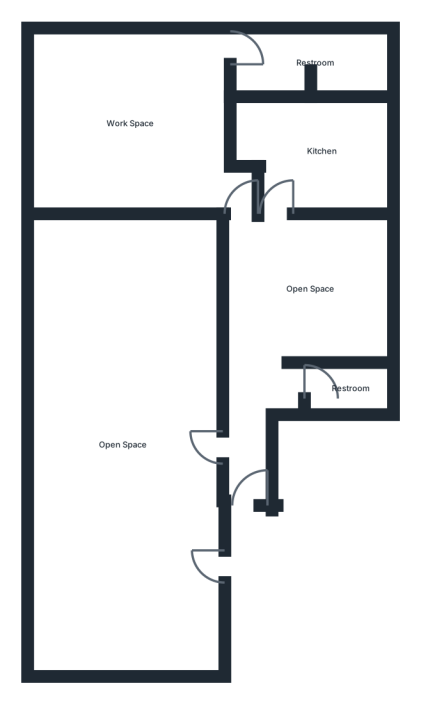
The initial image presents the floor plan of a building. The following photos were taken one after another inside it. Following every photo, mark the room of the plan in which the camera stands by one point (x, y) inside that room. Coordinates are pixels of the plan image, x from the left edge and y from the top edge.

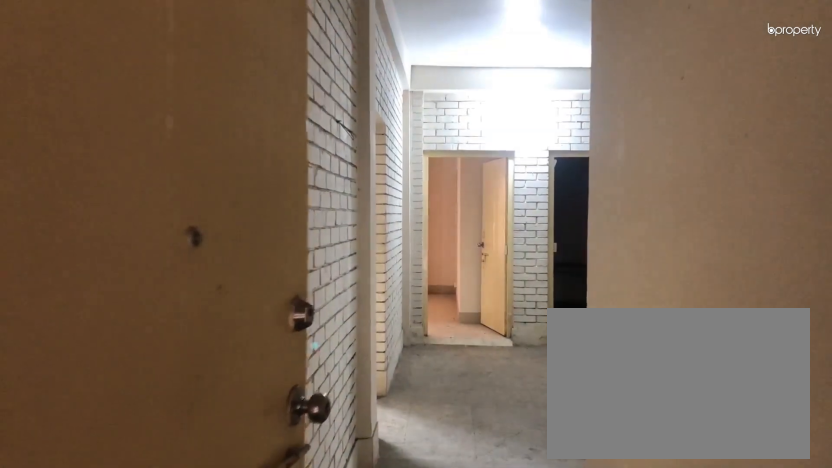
(245, 468)
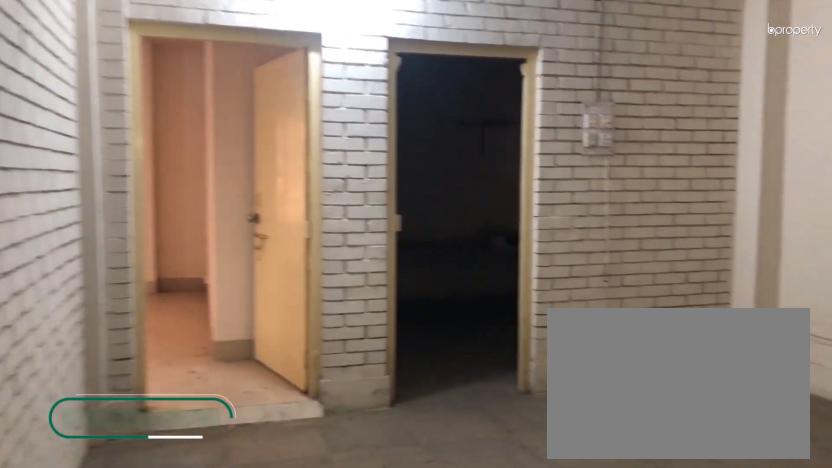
(310, 289)
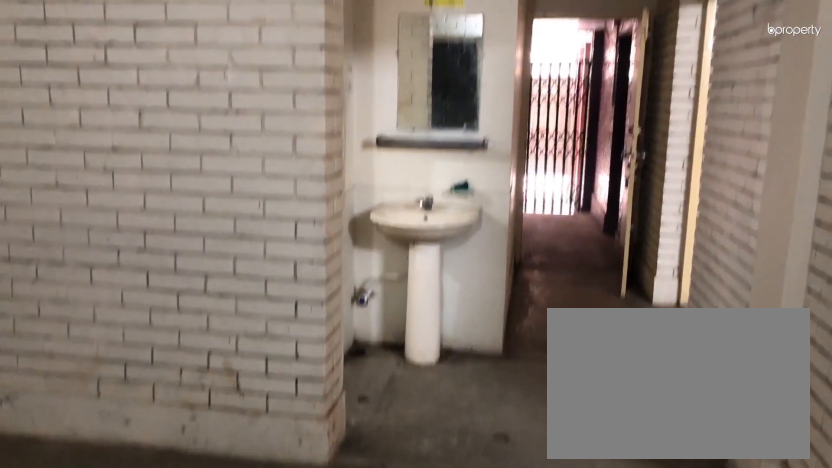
(310, 289)
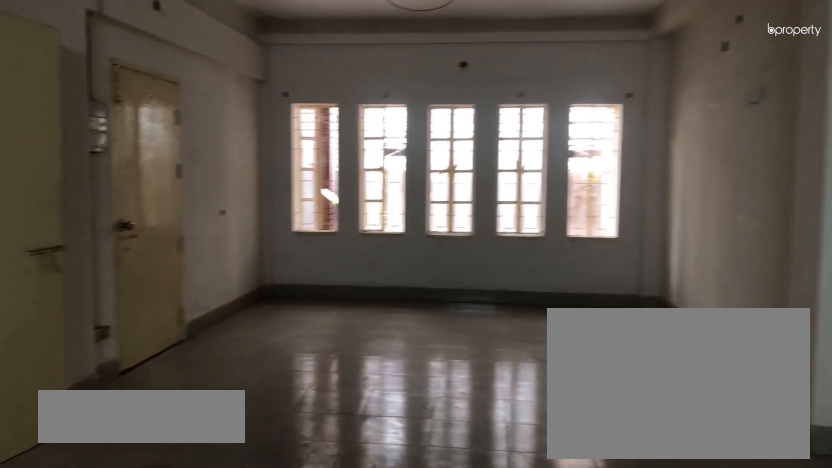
(122, 445)
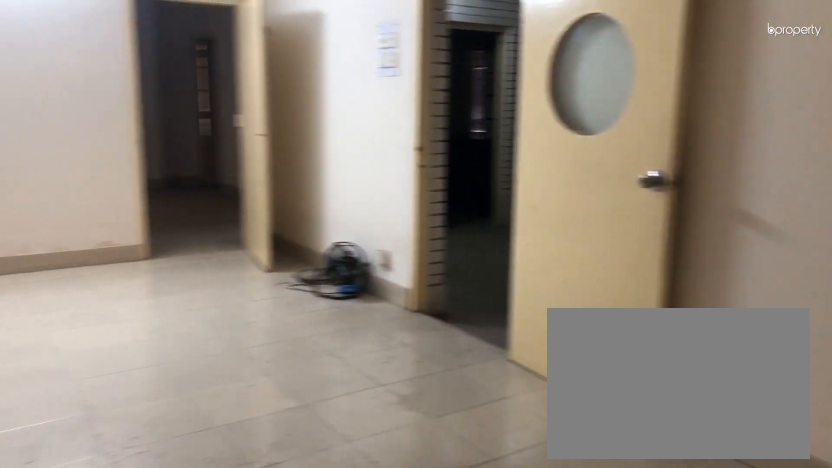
(122, 445)
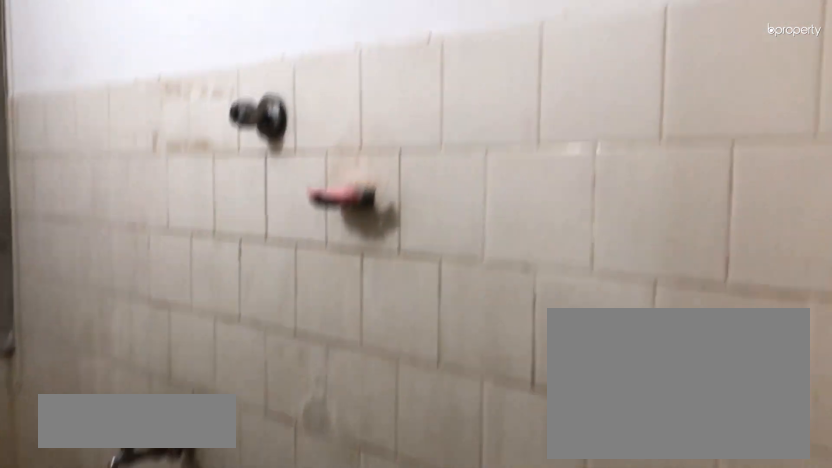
(351, 389)
